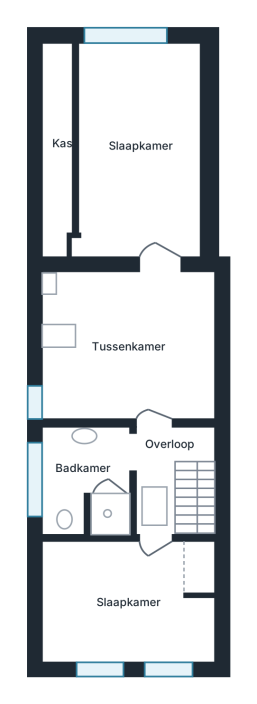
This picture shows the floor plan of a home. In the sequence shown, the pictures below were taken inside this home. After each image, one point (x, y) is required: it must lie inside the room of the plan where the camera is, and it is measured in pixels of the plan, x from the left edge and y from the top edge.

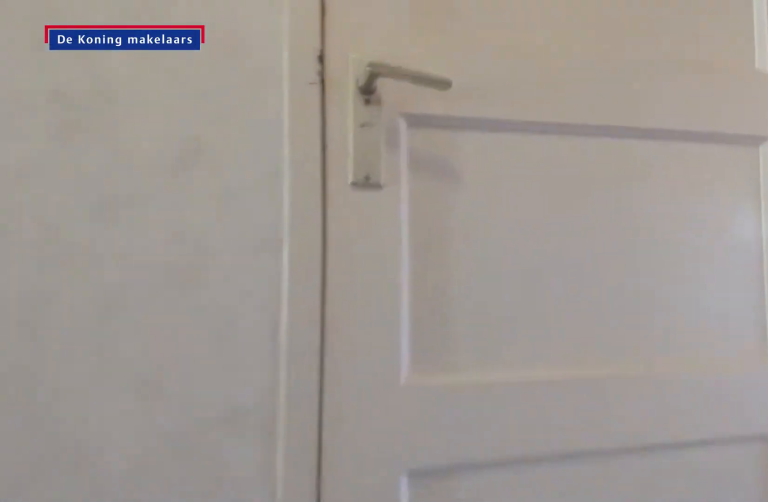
(161, 469)
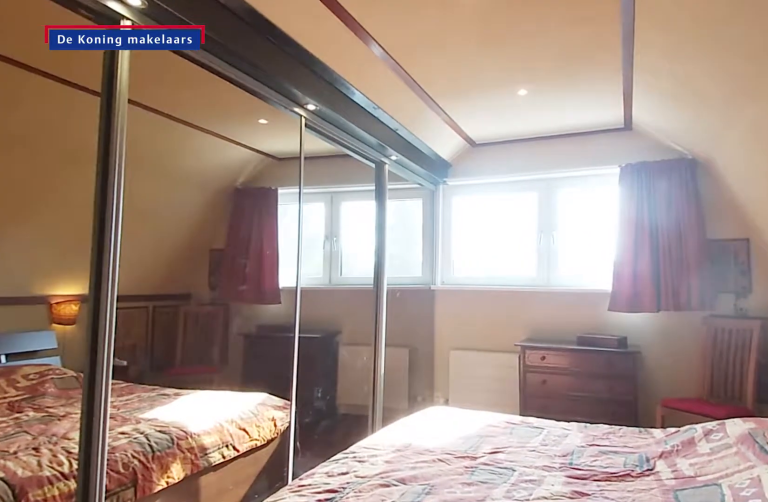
(134, 247)
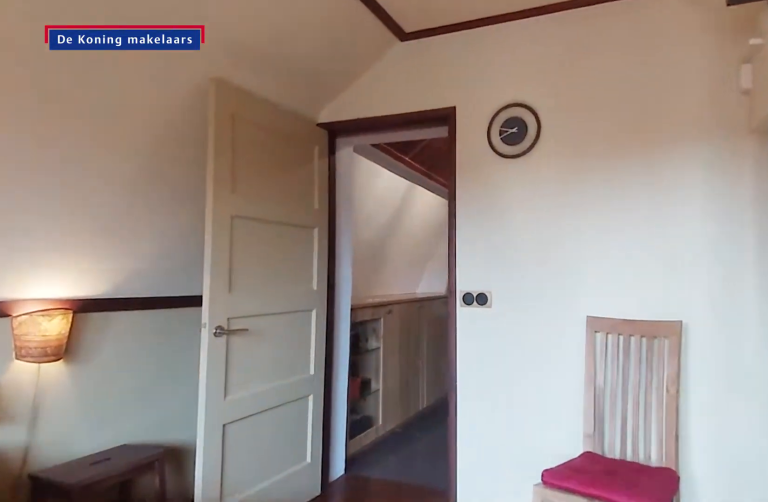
(134, 247)
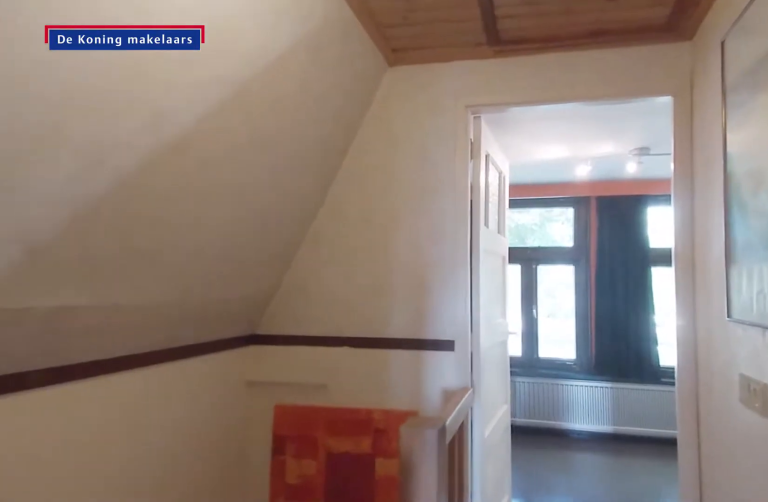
(162, 468)
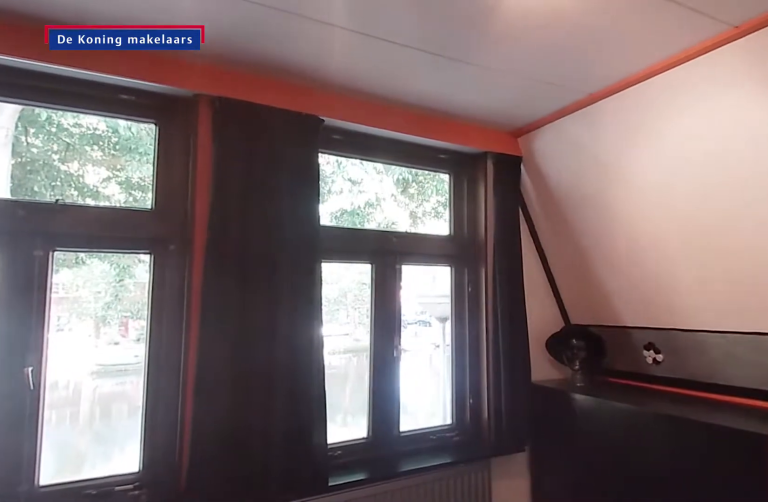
(128, 601)
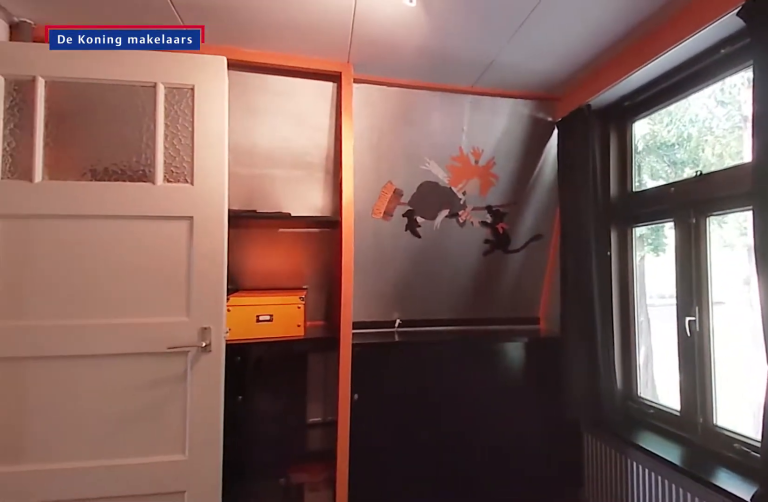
(128, 601)
